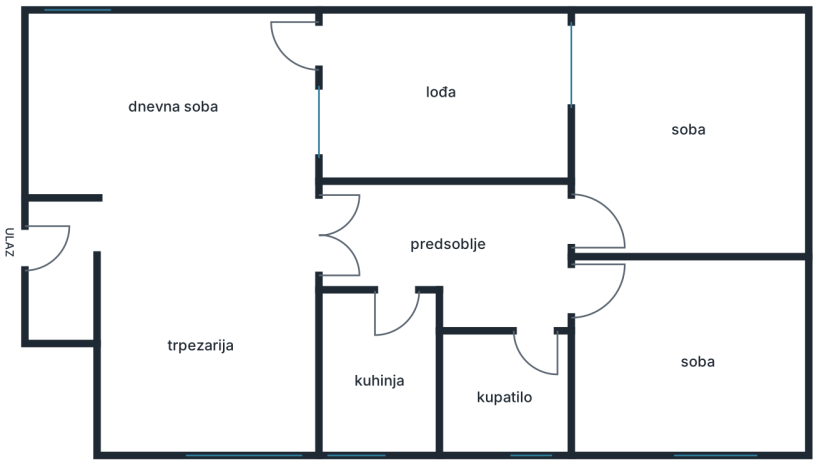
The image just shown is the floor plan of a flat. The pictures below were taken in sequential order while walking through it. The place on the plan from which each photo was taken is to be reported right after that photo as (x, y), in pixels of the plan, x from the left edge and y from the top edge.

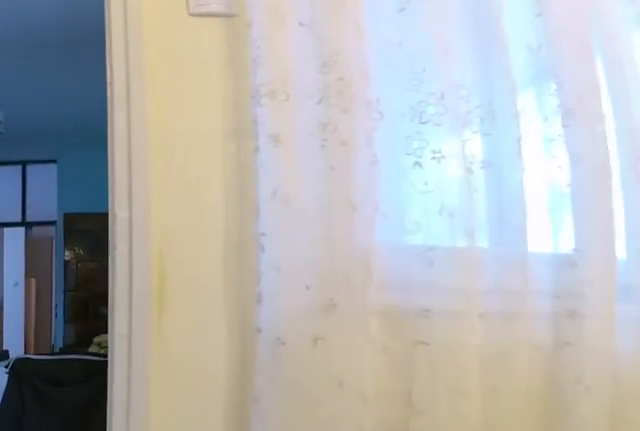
(680, 220)
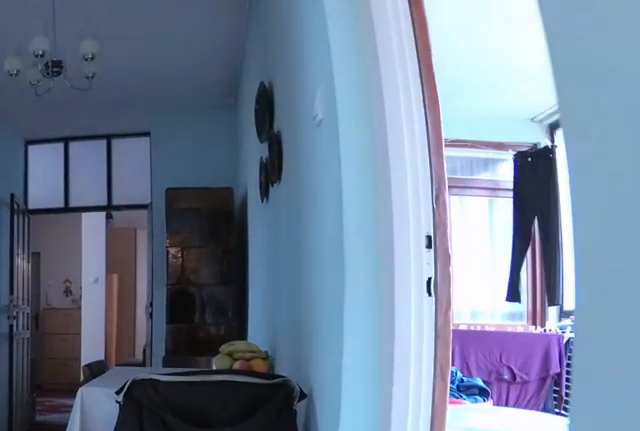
(605, 222)
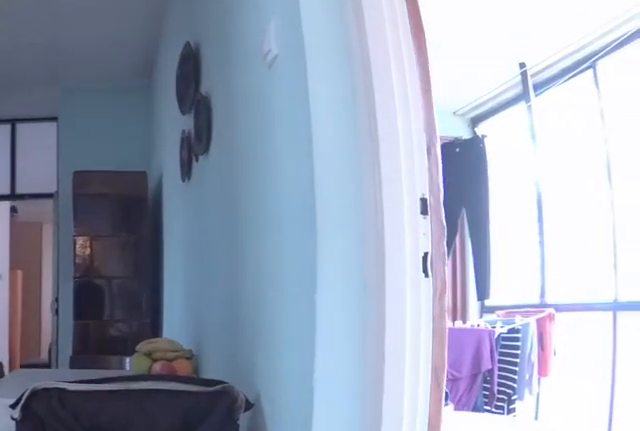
(567, 222)
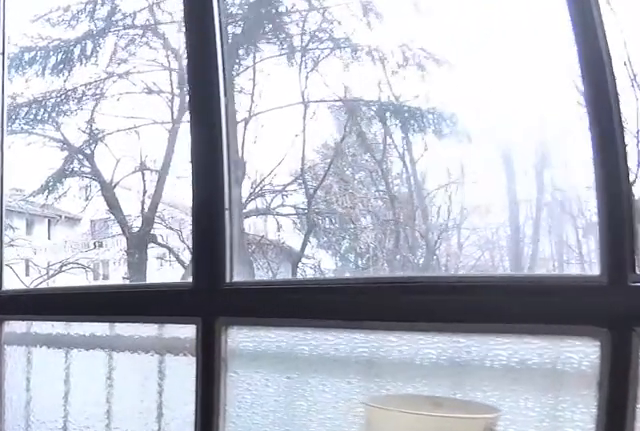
(508, 91)
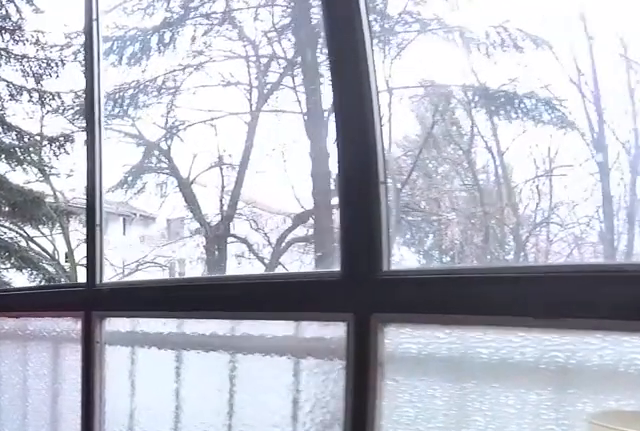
(500, 86)
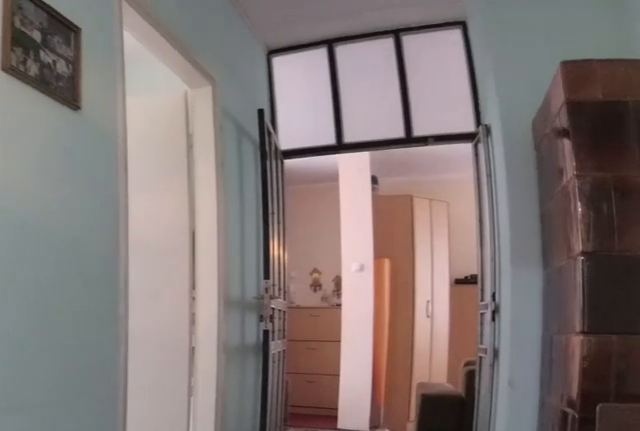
(502, 247)
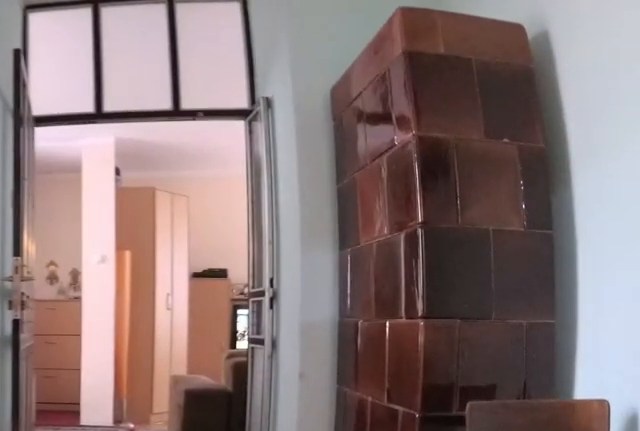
(466, 242)
